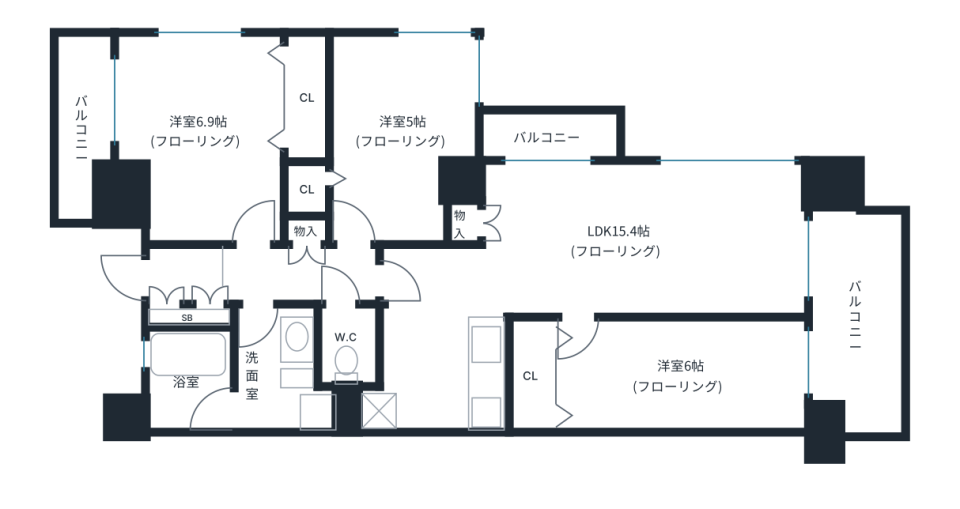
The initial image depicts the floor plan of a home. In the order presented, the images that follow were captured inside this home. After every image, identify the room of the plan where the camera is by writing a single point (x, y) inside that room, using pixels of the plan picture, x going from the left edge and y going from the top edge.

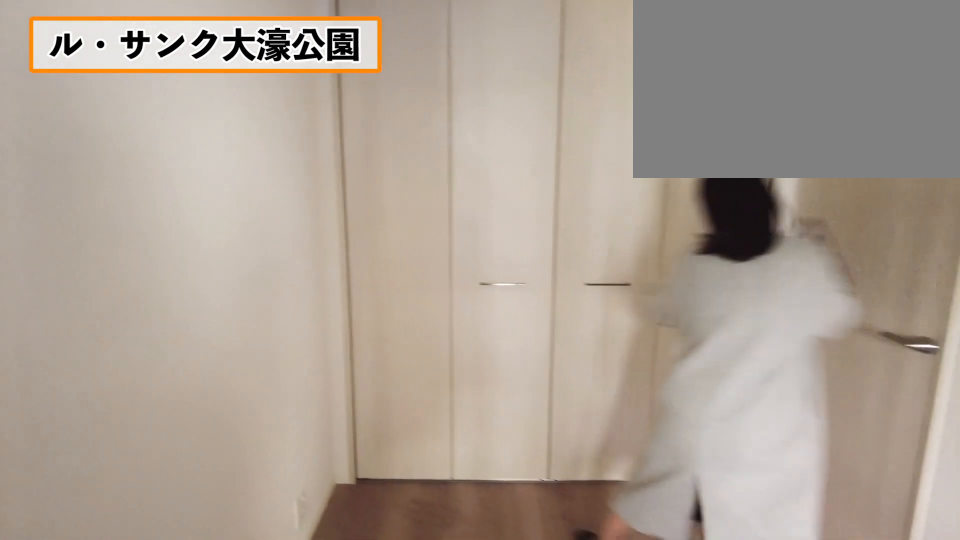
(682, 375)
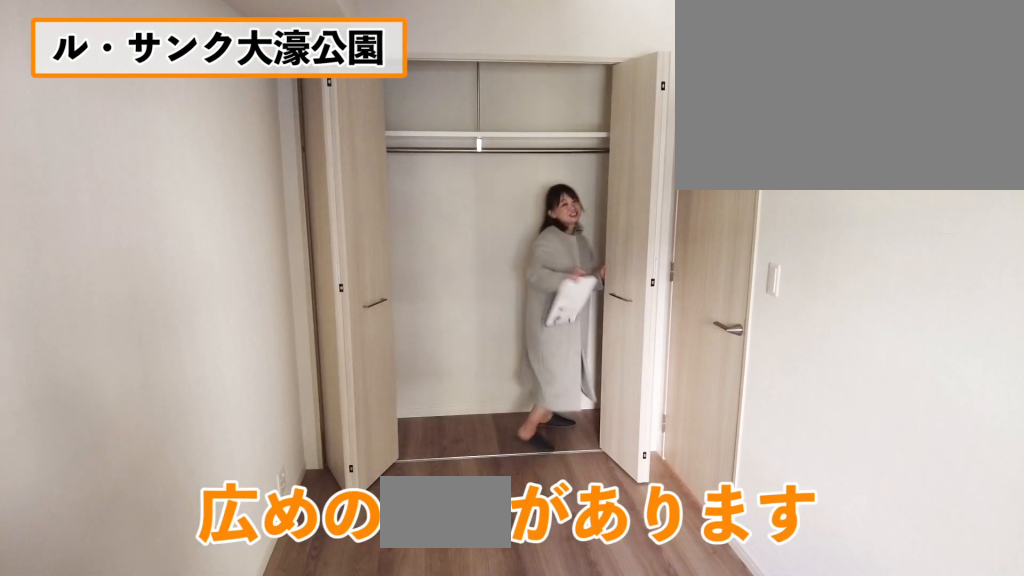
(682, 375)
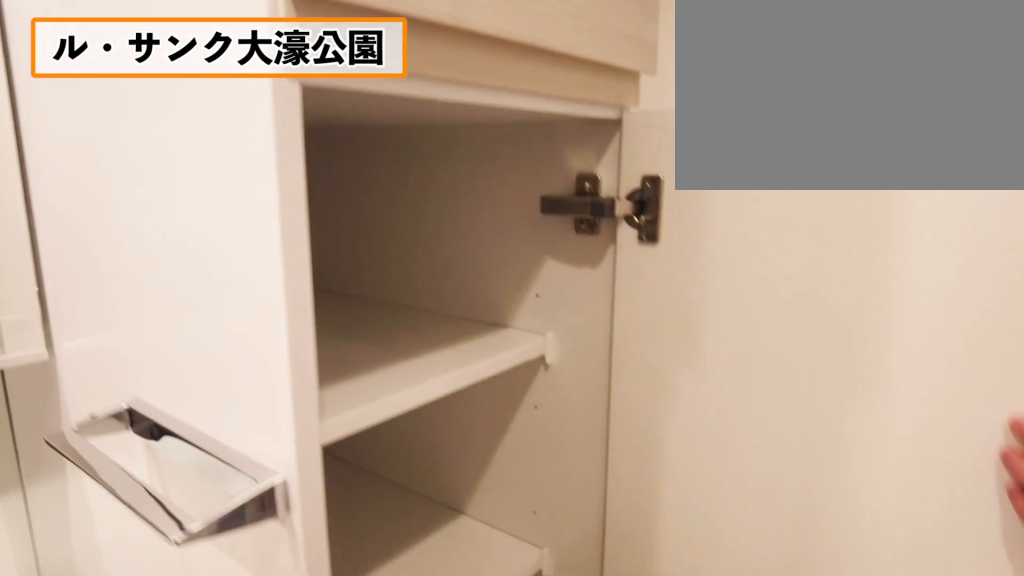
(266, 353)
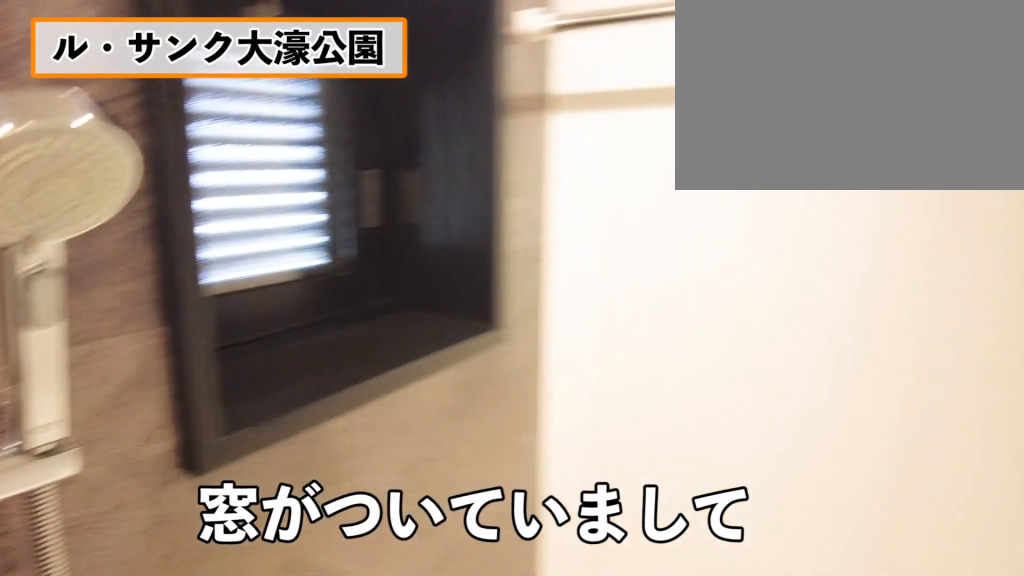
(204, 386)
